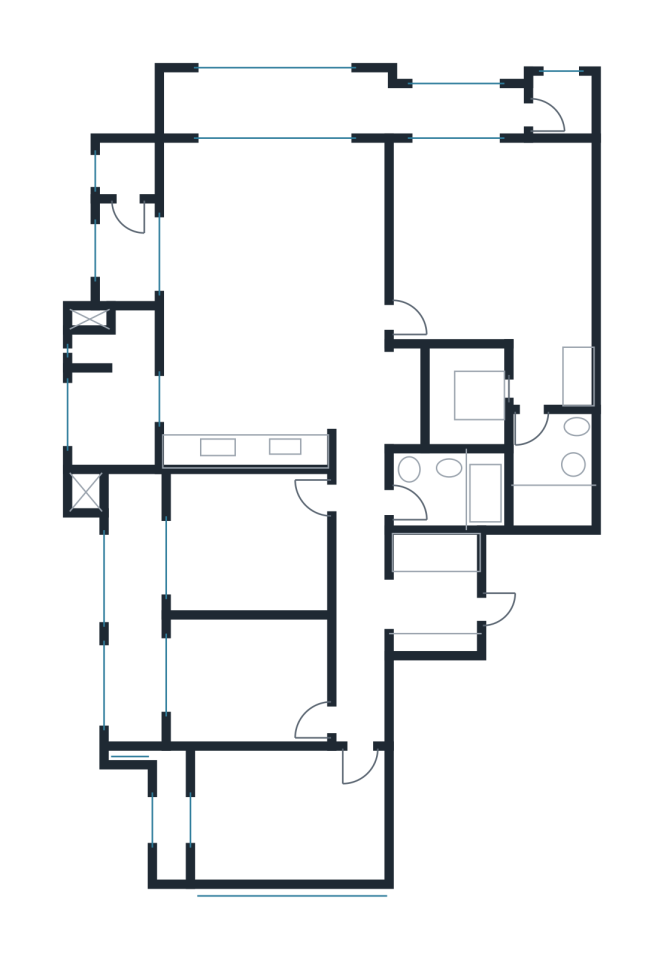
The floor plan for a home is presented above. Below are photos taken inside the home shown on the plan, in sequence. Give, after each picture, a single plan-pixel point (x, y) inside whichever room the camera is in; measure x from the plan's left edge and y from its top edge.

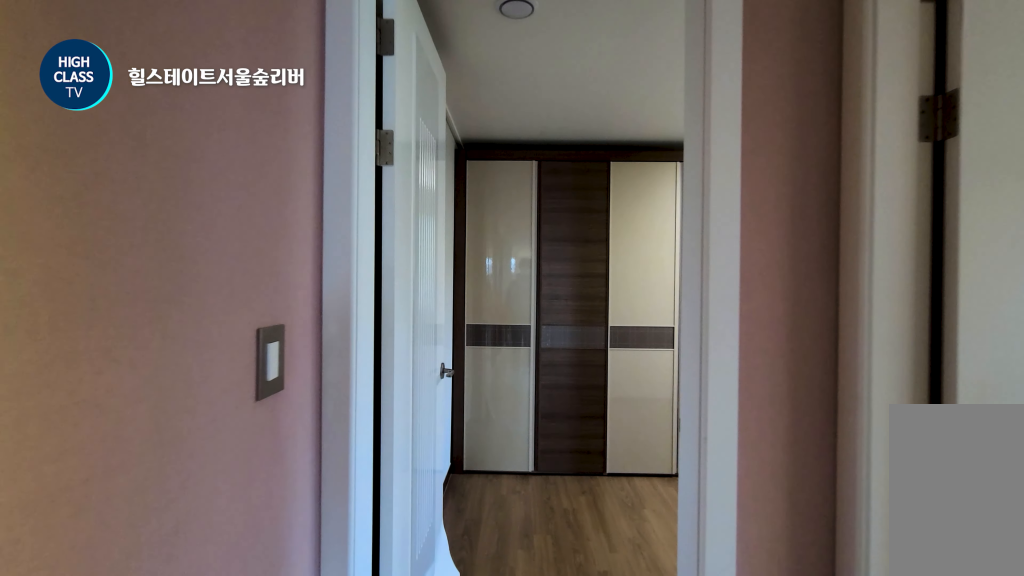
(359, 592)
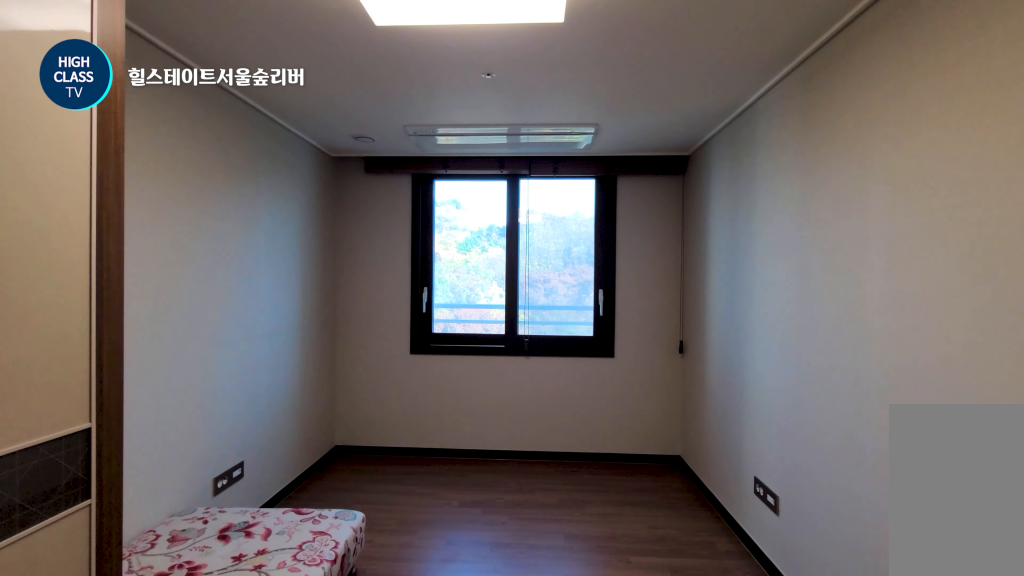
(267, 817)
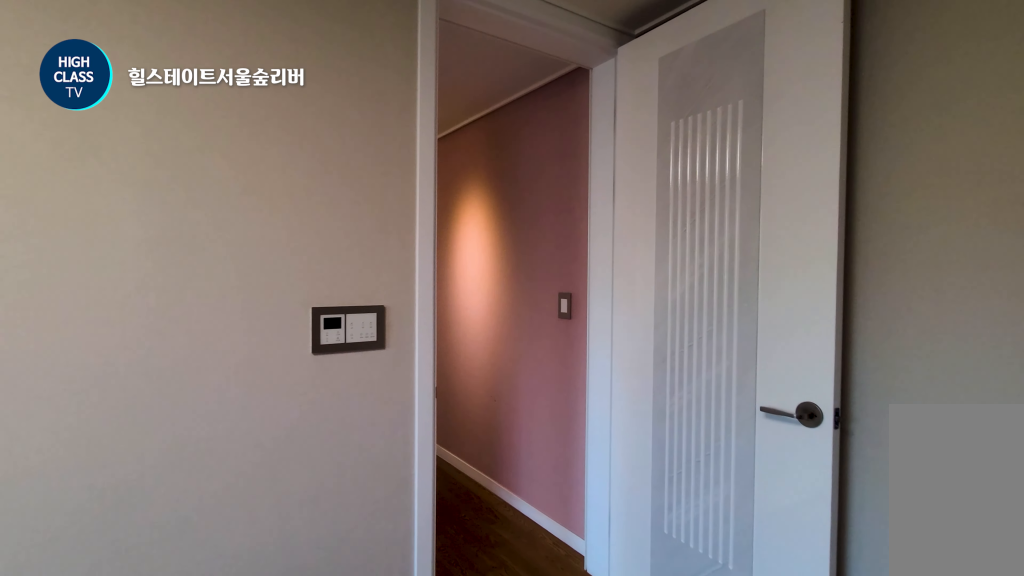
(267, 817)
